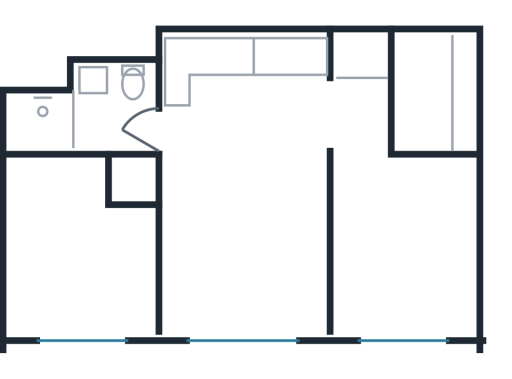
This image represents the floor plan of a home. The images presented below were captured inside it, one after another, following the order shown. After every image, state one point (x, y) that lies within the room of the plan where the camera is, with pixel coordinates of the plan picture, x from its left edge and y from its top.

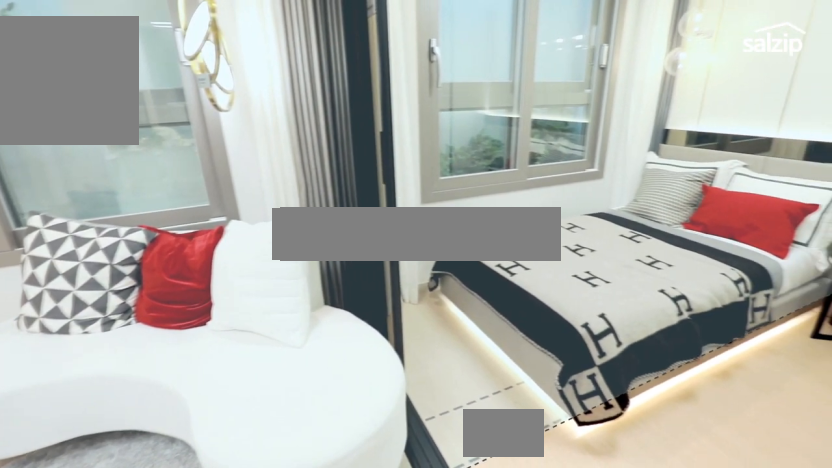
(246, 247)
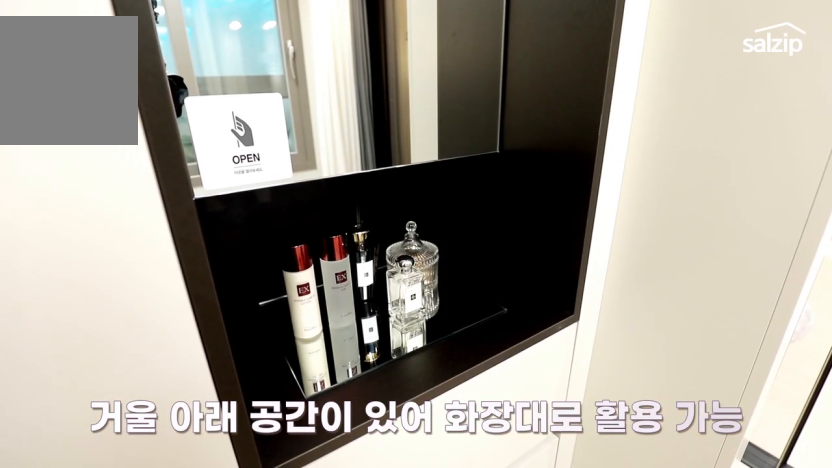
(73, 251)
